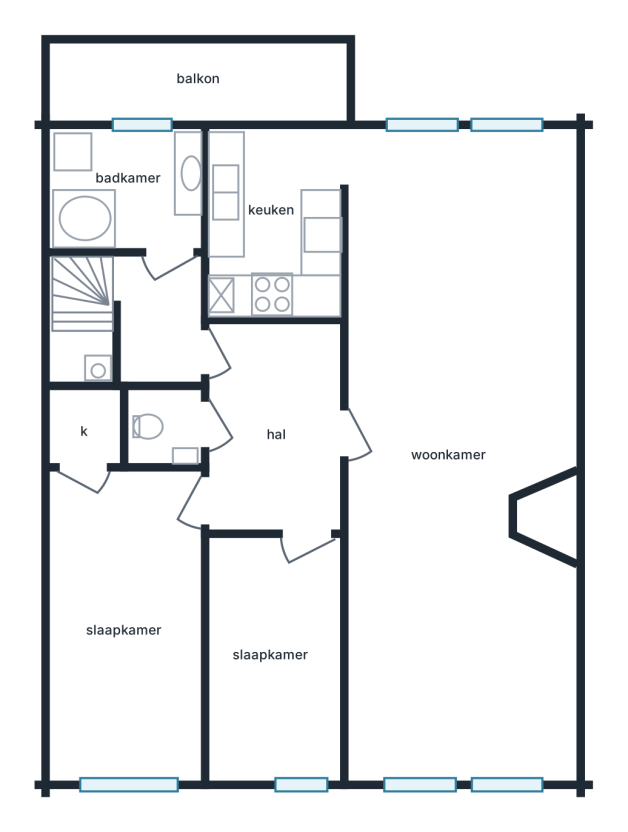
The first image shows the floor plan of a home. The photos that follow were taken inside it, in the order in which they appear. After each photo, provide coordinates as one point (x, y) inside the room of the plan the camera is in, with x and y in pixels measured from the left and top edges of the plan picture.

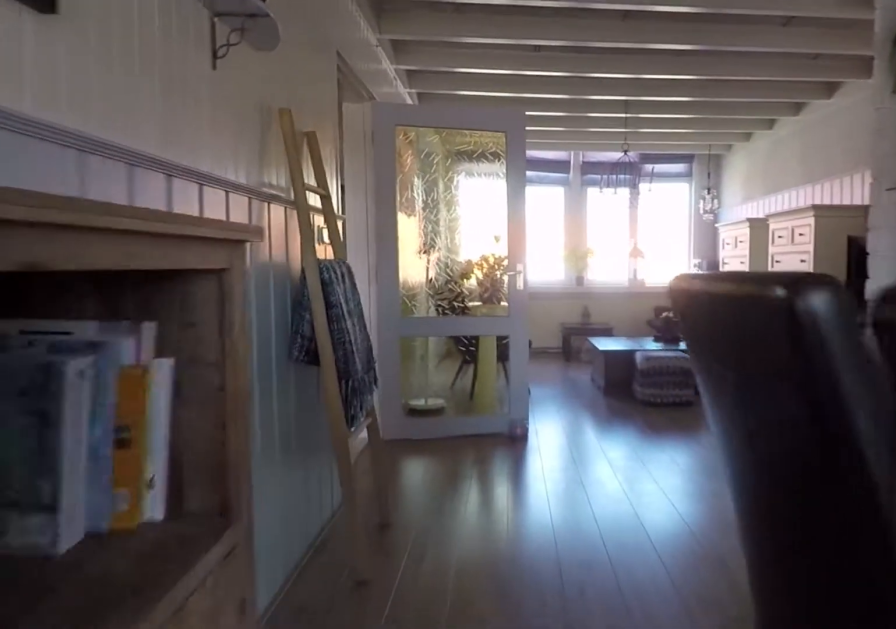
(459, 451)
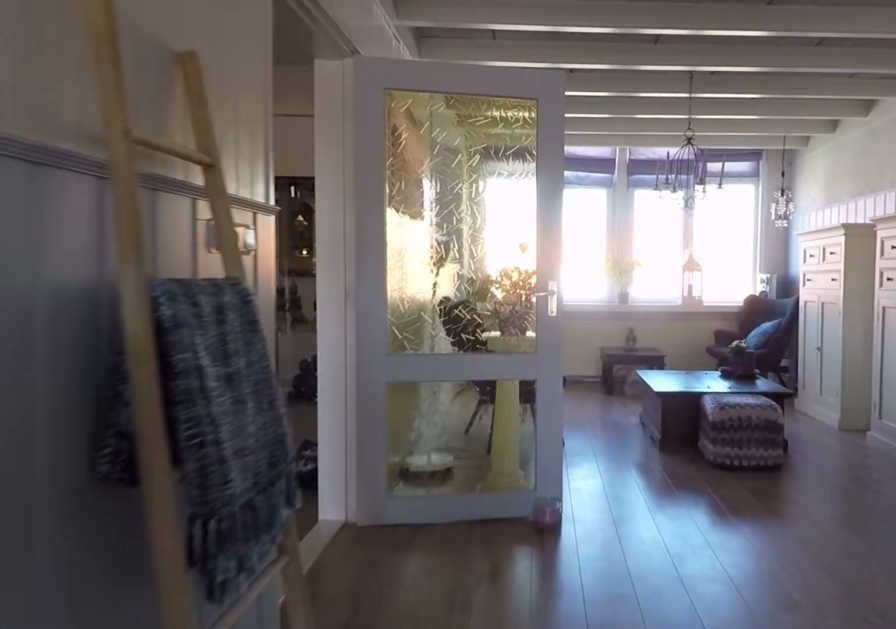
(459, 451)
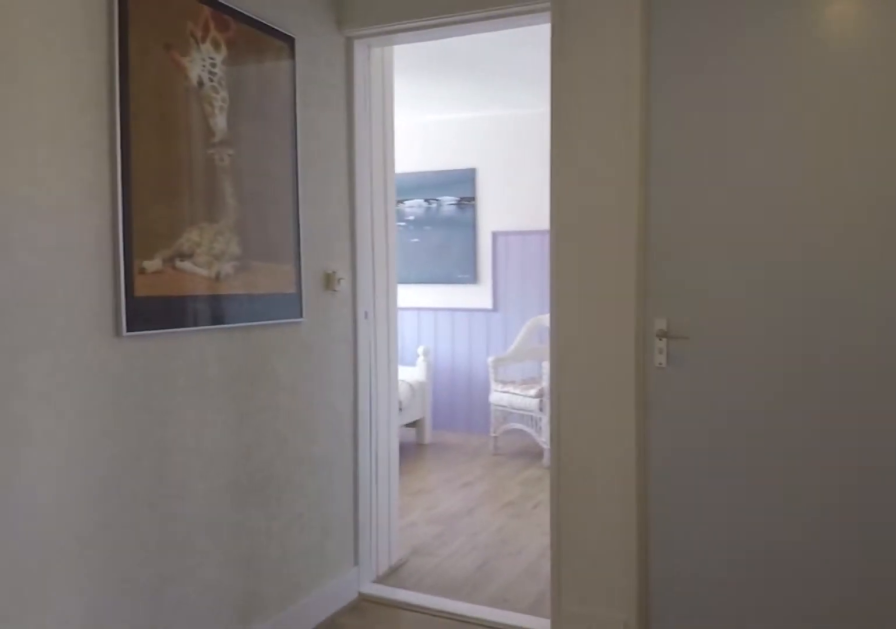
(275, 428)
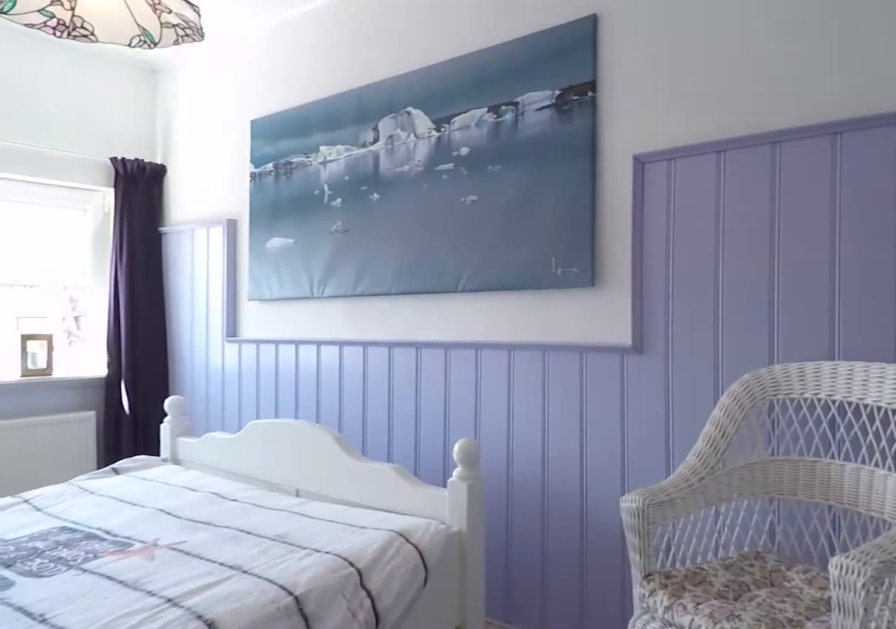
(127, 623)
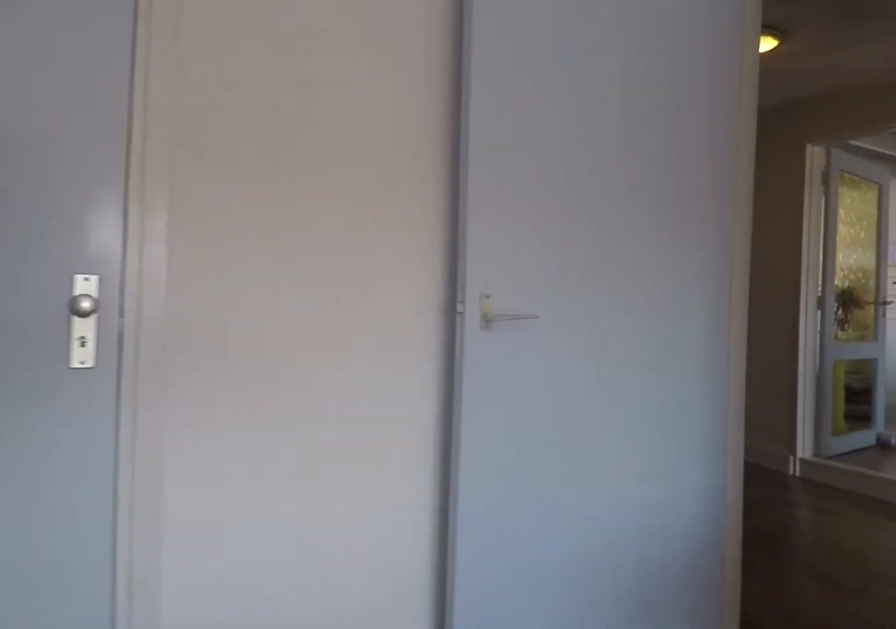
(127, 623)
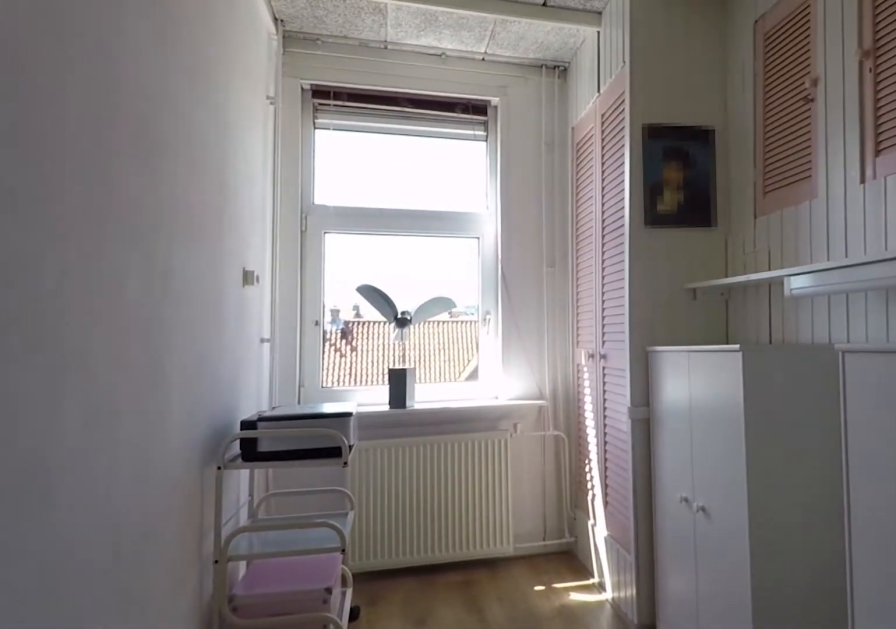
(275, 658)
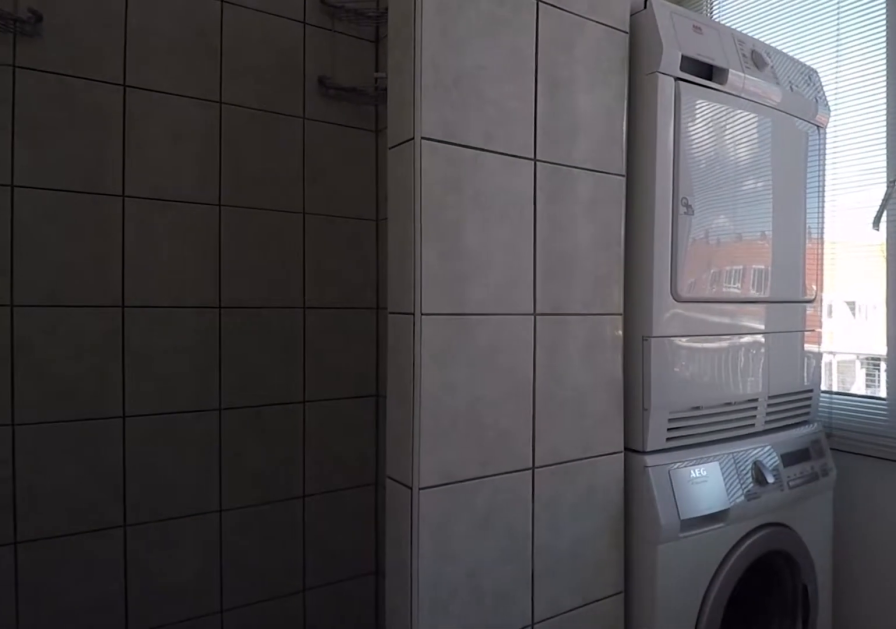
(127, 190)
